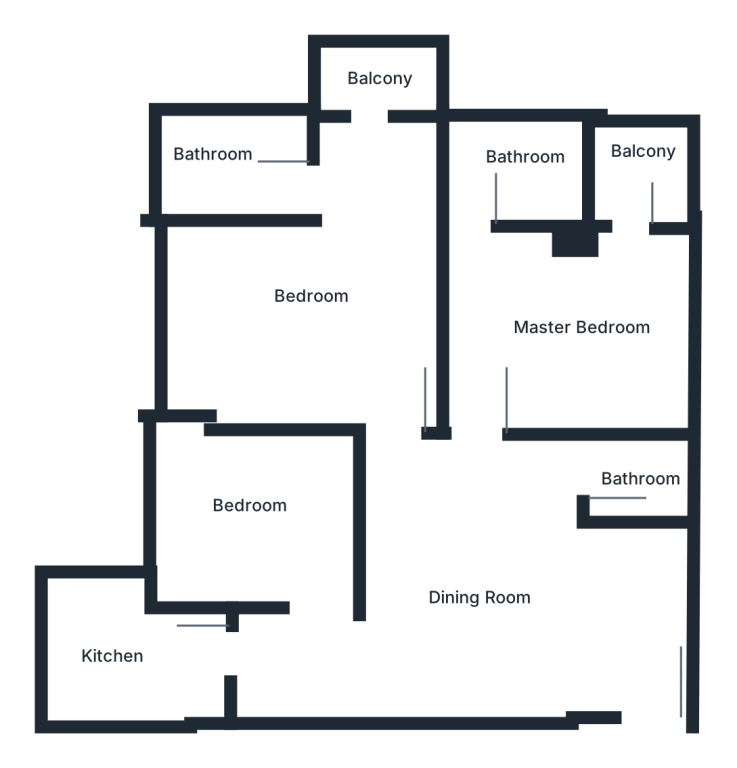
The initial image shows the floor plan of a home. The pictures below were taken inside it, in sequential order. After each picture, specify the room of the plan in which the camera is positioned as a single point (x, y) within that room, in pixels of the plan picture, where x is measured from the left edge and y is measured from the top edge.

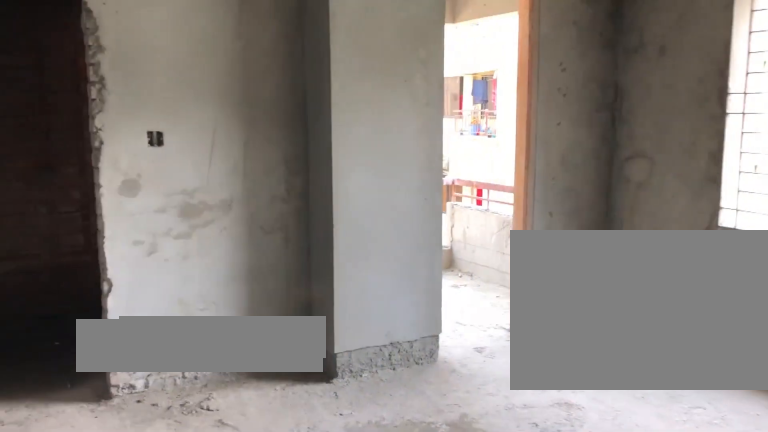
(571, 298)
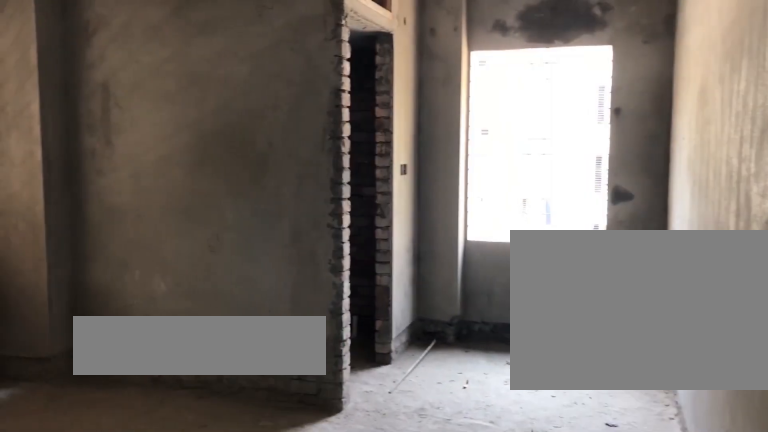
(302, 306)
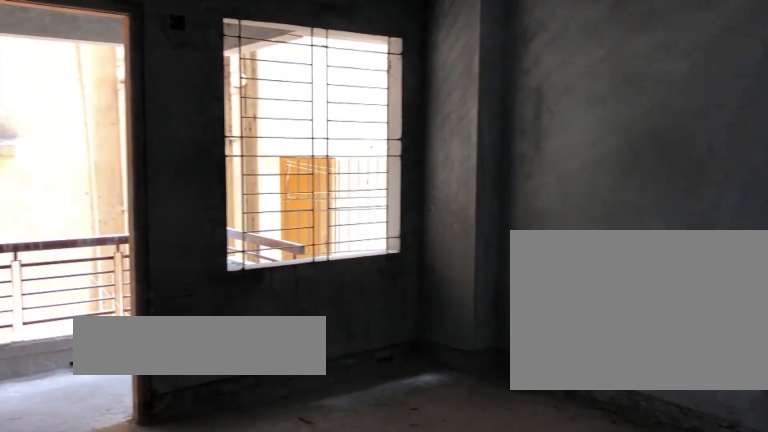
(302, 306)
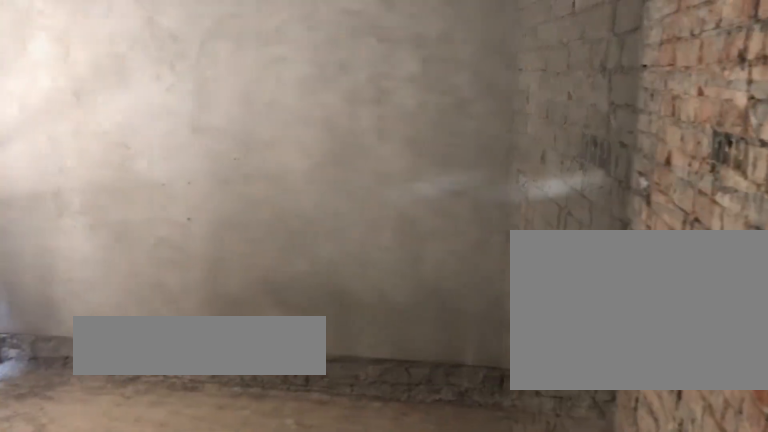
(247, 534)
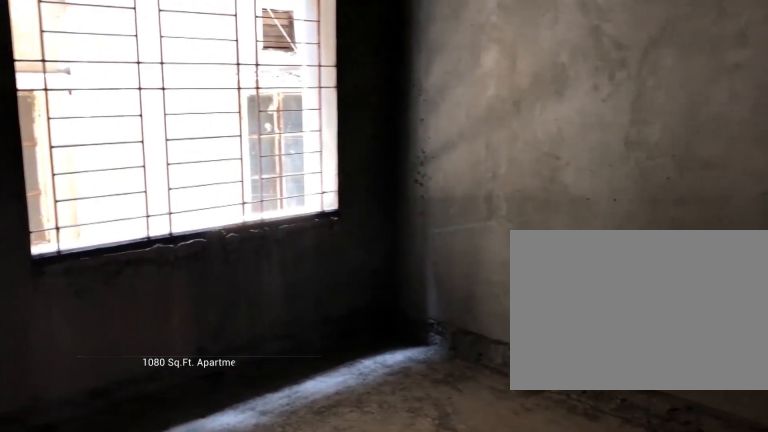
(247, 534)
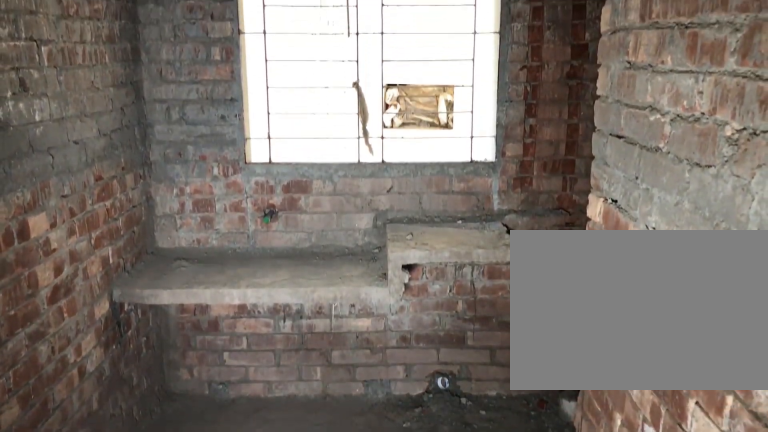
(98, 636)
